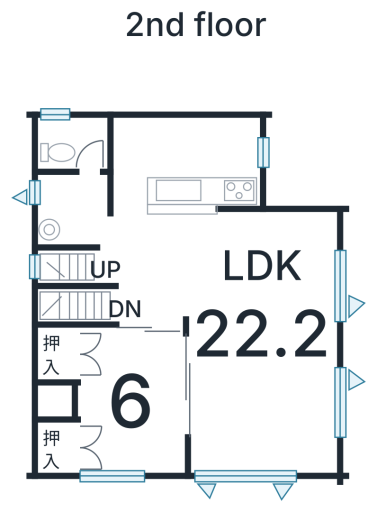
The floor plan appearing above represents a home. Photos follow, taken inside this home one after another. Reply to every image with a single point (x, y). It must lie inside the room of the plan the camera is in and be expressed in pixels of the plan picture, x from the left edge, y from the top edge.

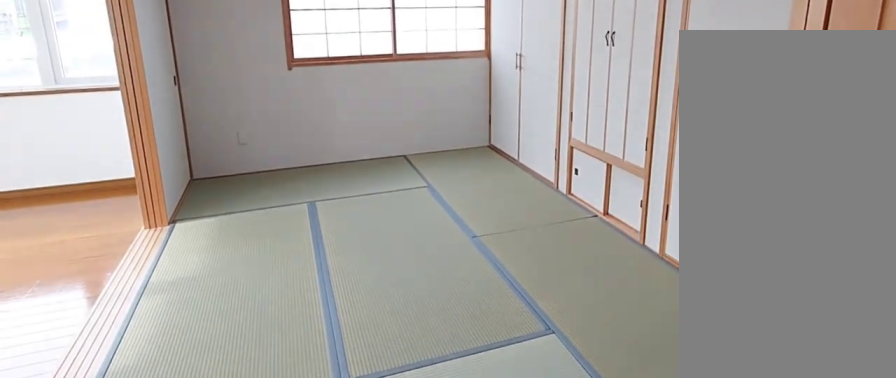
(130, 397)
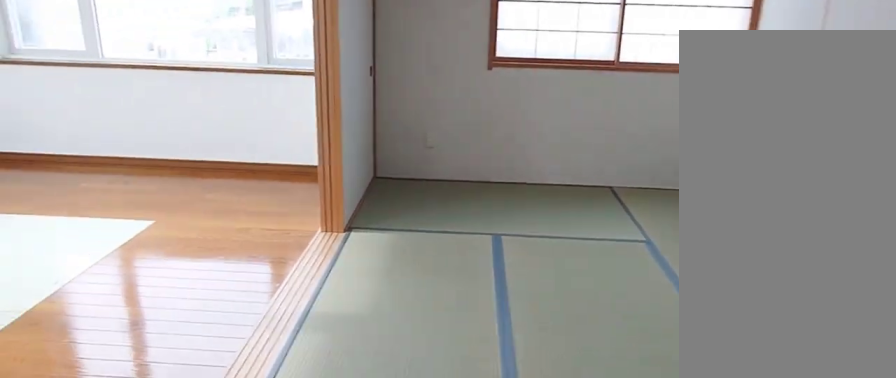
(130, 397)
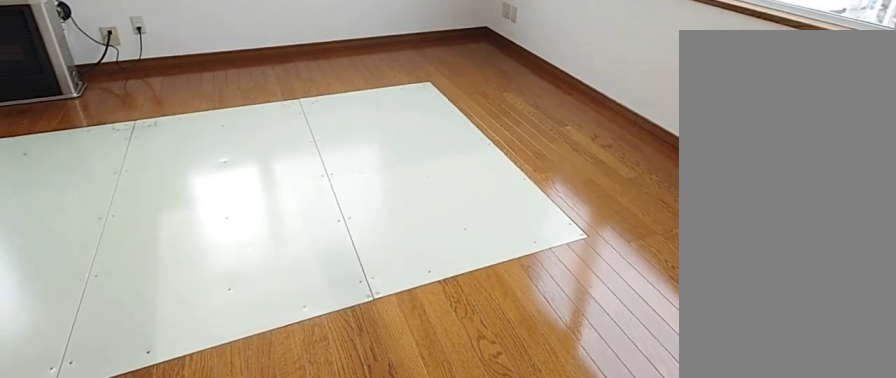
(260, 330)
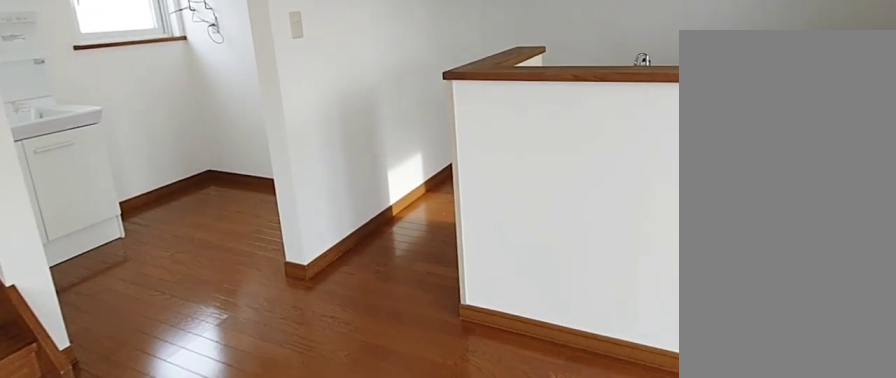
(260, 330)
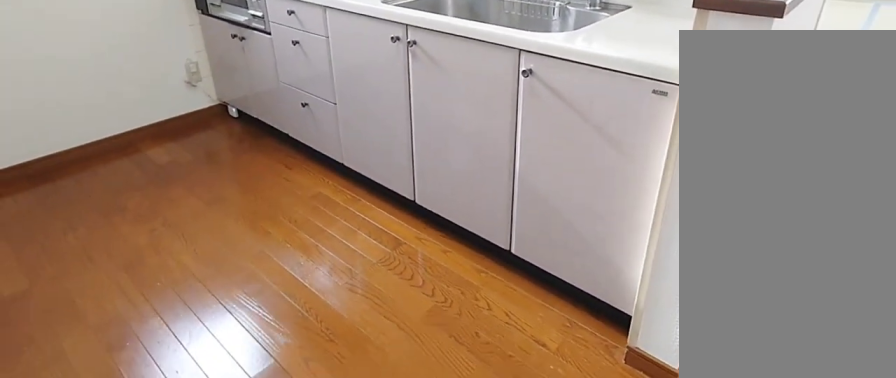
(181, 160)
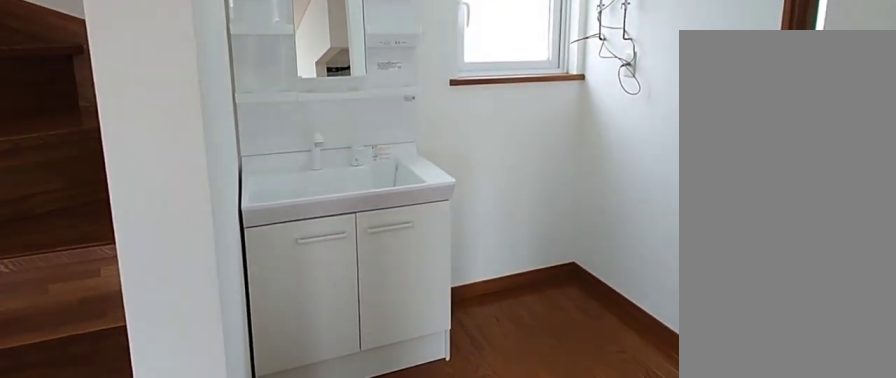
(73, 214)
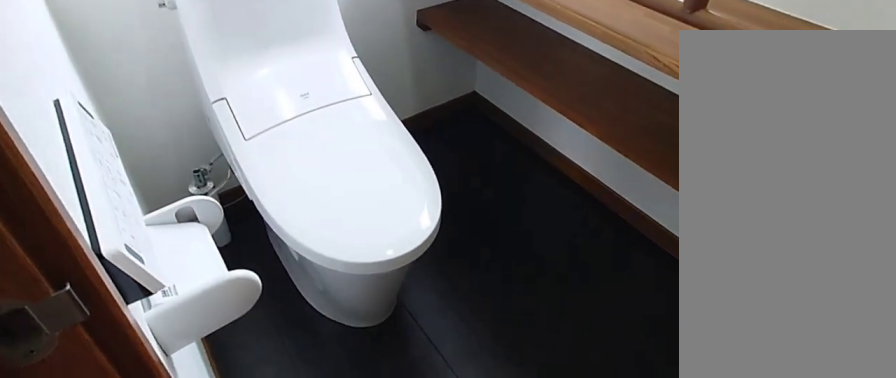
(66, 146)
